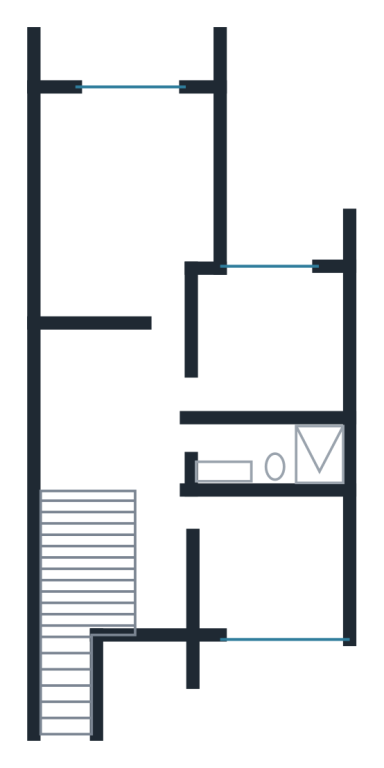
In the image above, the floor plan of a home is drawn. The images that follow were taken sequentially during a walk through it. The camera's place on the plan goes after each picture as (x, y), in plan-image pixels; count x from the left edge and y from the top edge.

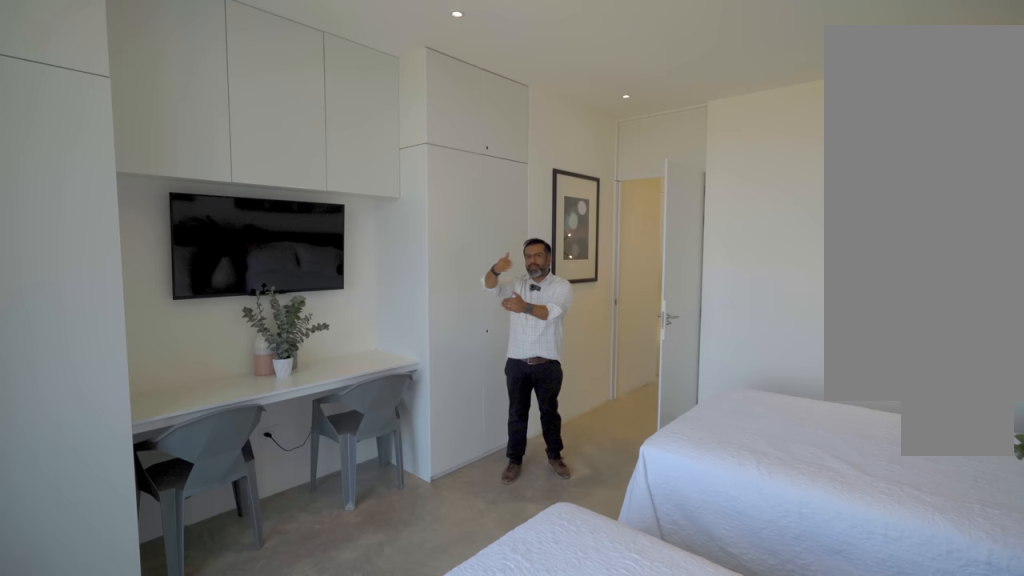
(159, 194)
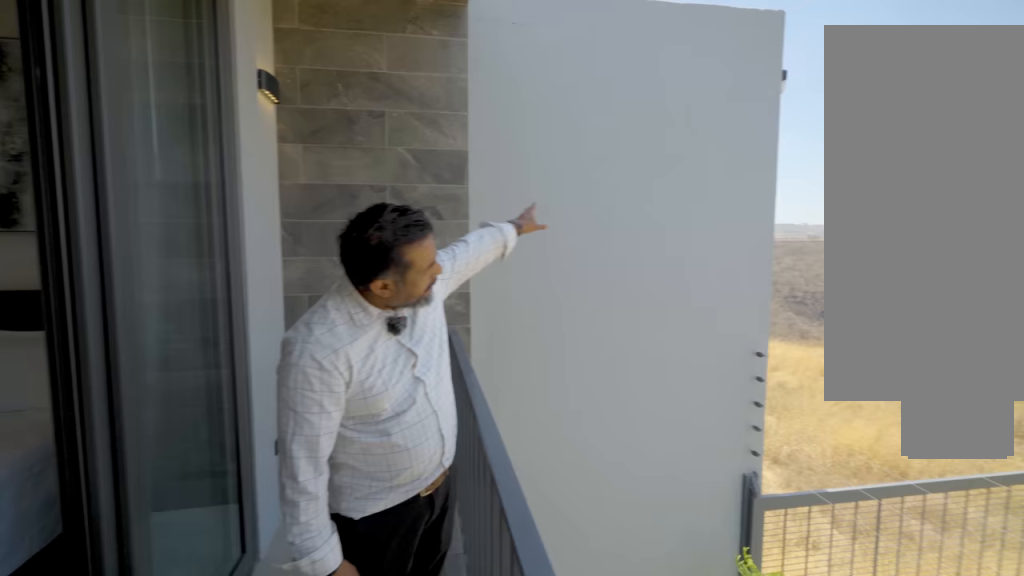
(145, 64)
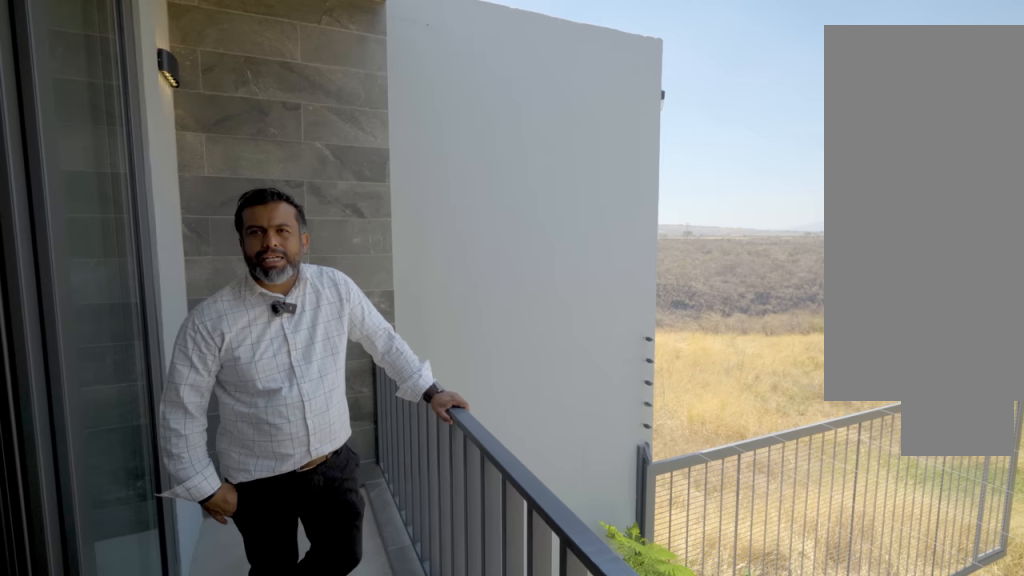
(145, 64)
